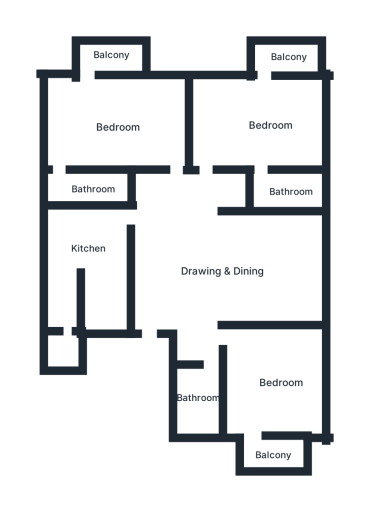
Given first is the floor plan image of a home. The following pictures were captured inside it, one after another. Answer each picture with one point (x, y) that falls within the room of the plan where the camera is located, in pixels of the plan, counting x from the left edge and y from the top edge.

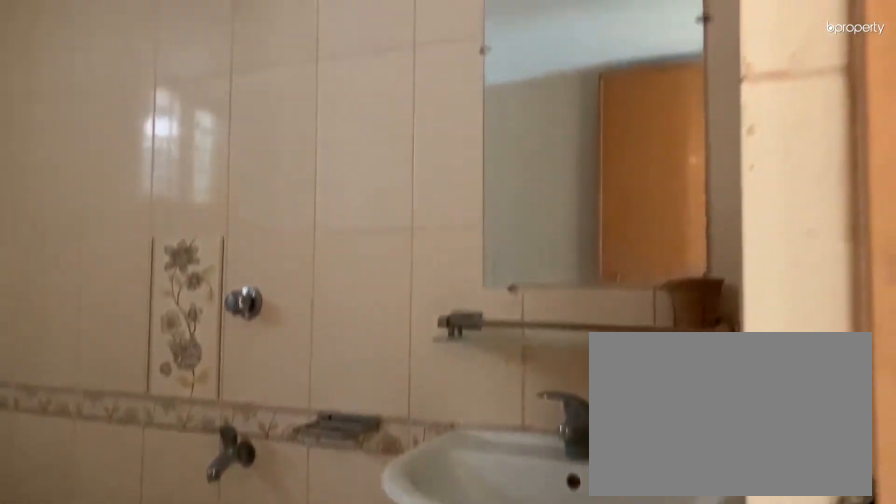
(204, 401)
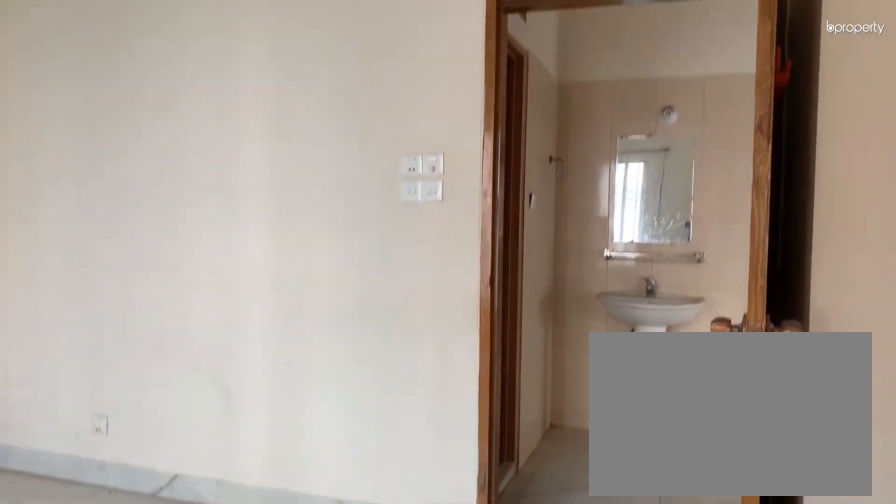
(273, 389)
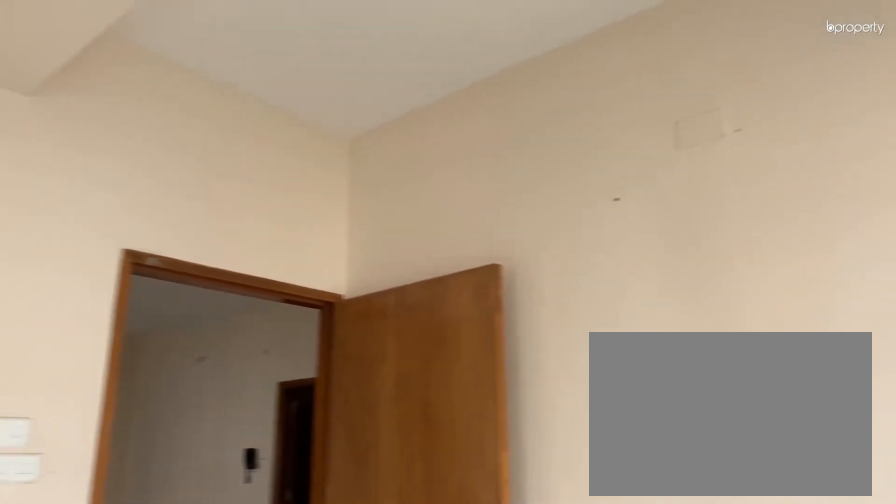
(251, 130)
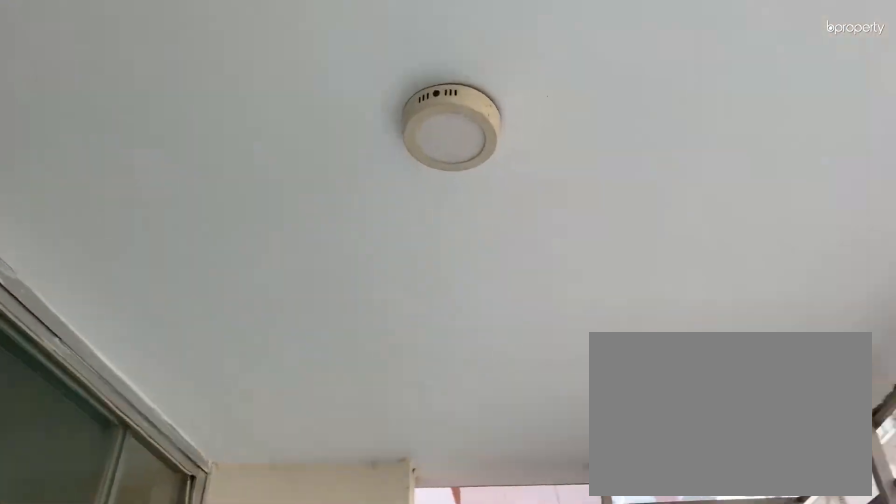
(284, 61)
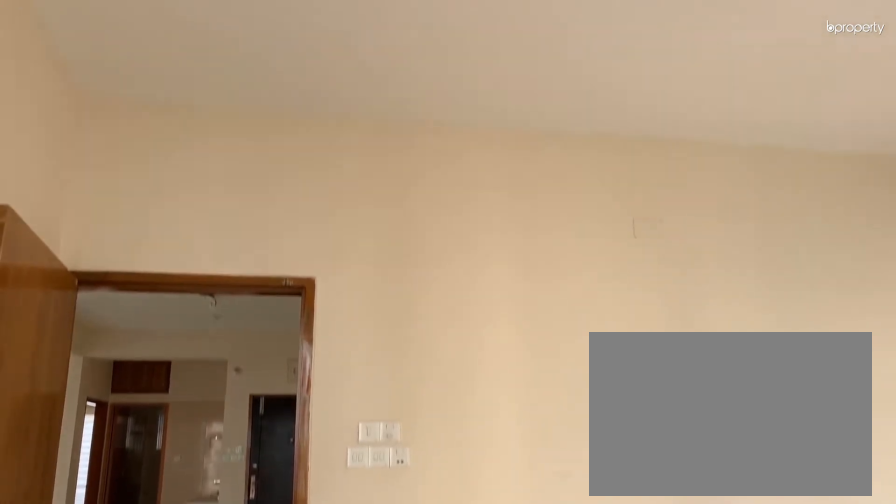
(117, 116)
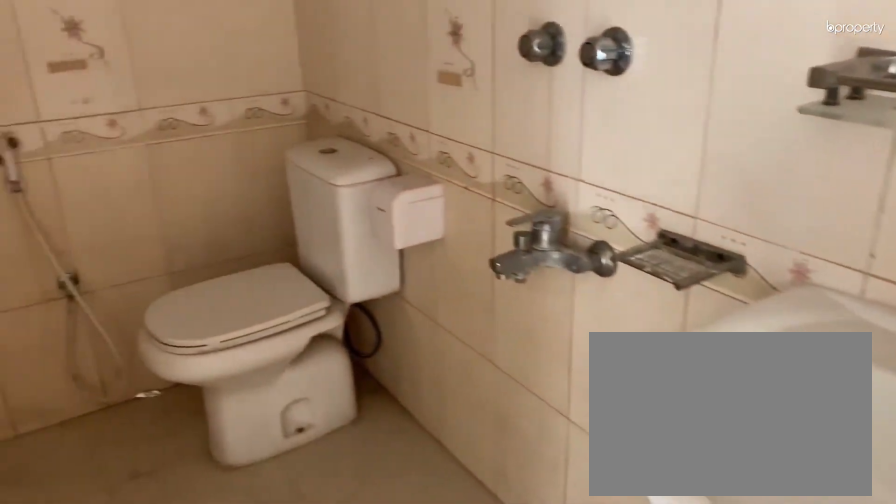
(102, 191)
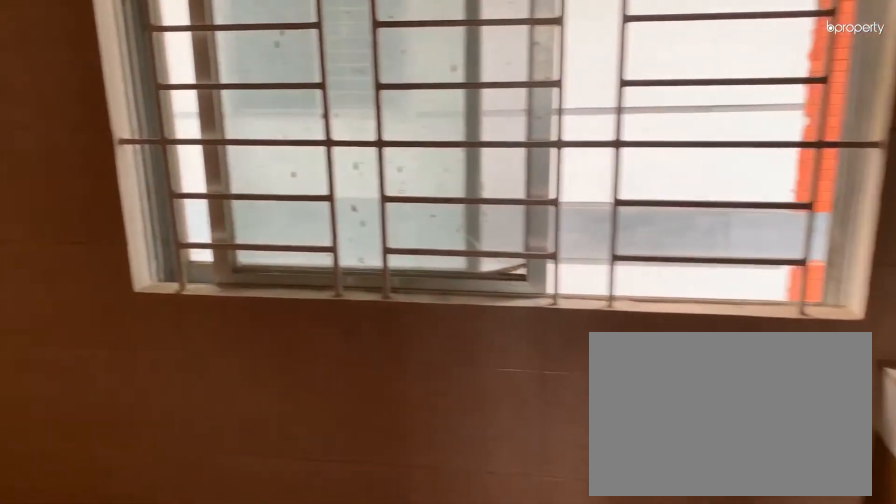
(80, 239)
